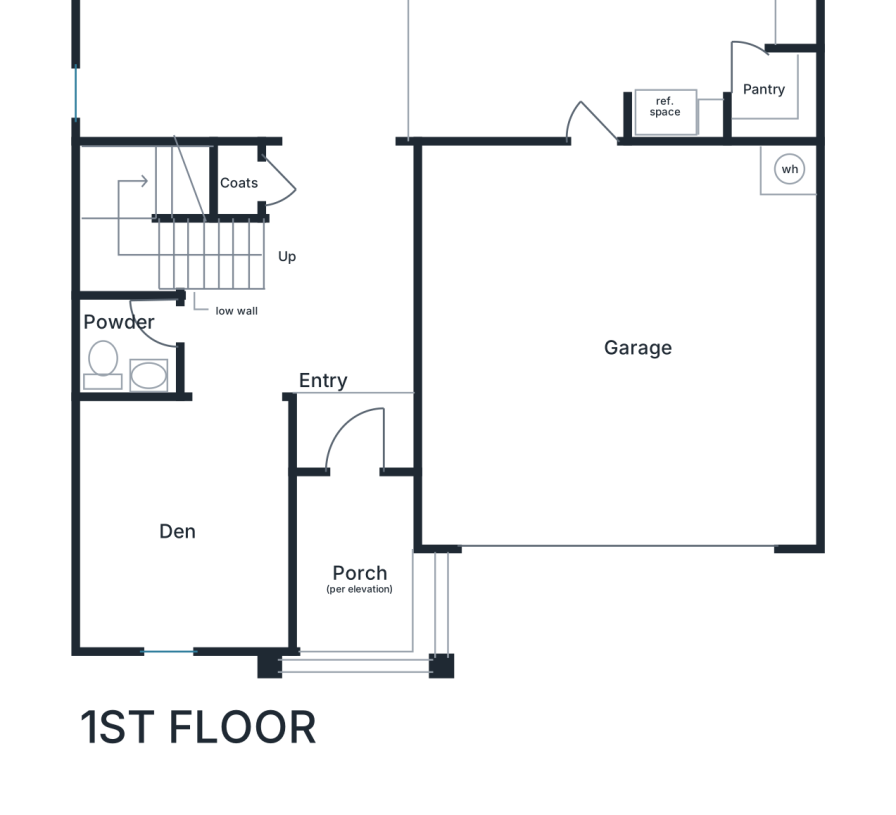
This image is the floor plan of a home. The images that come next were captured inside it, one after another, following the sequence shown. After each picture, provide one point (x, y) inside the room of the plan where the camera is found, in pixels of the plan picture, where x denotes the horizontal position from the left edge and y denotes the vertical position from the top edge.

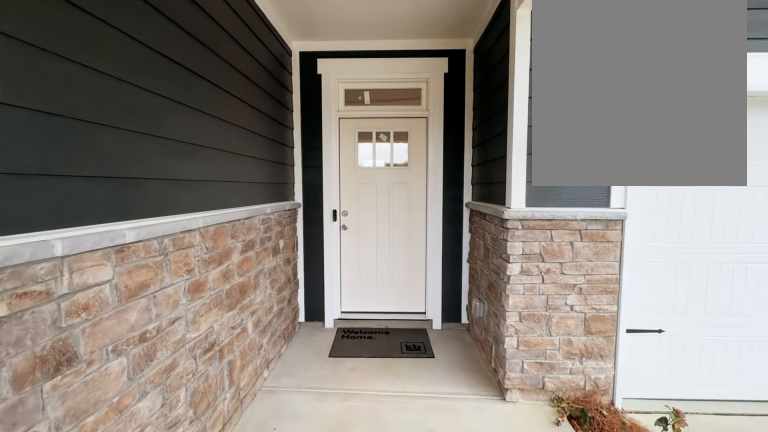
(355, 565)
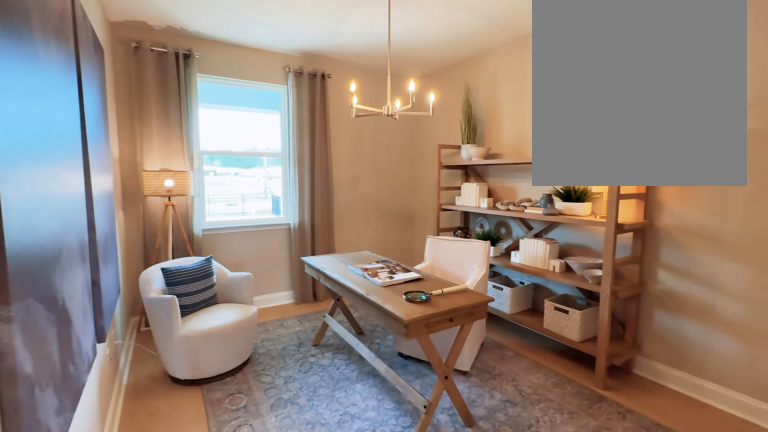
(184, 523)
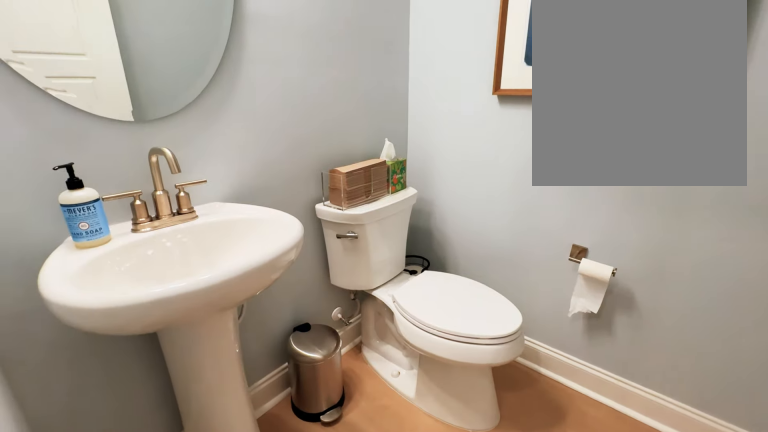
(129, 344)
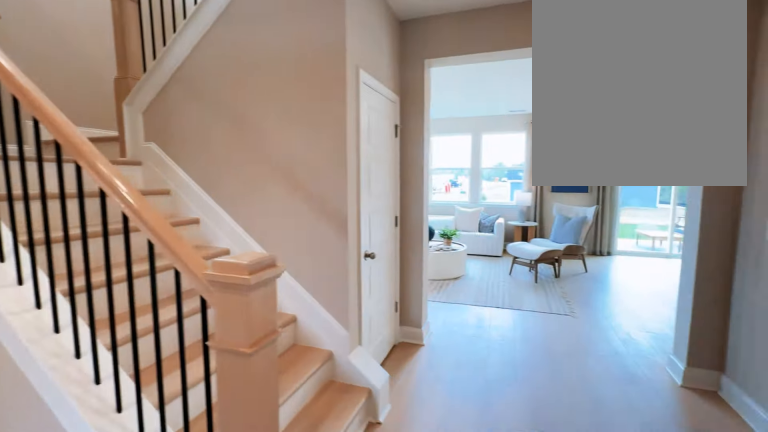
(298, 273)
